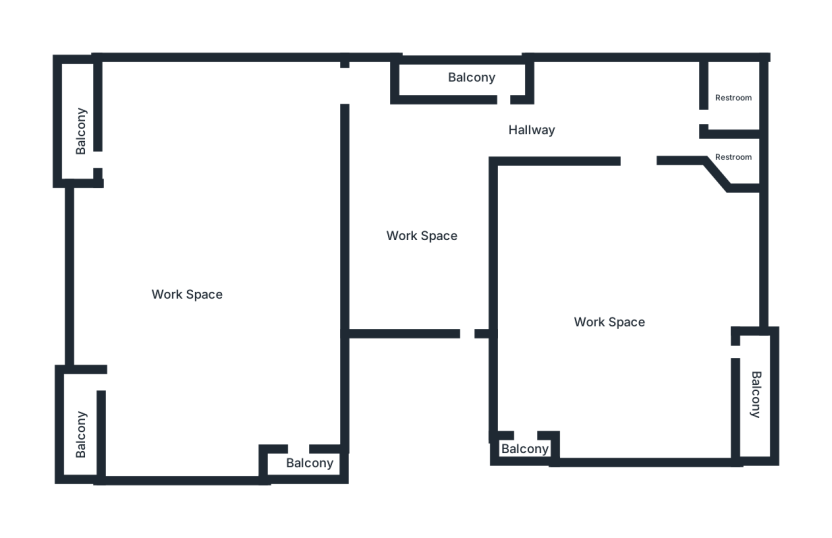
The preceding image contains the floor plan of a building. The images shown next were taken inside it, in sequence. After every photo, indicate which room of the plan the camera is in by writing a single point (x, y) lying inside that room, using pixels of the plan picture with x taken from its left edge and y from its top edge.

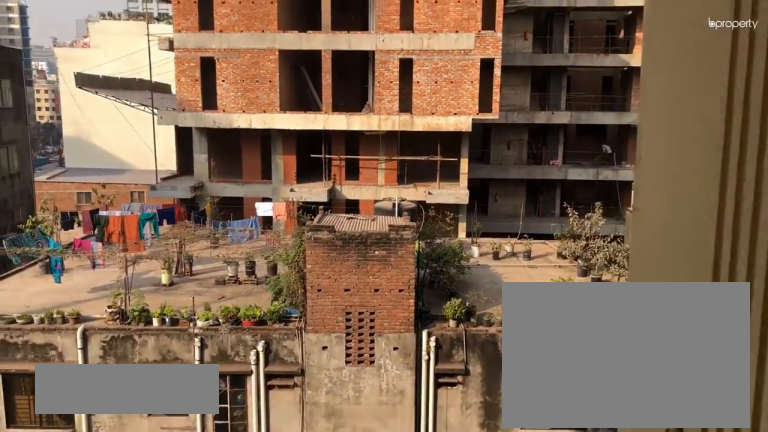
(477, 79)
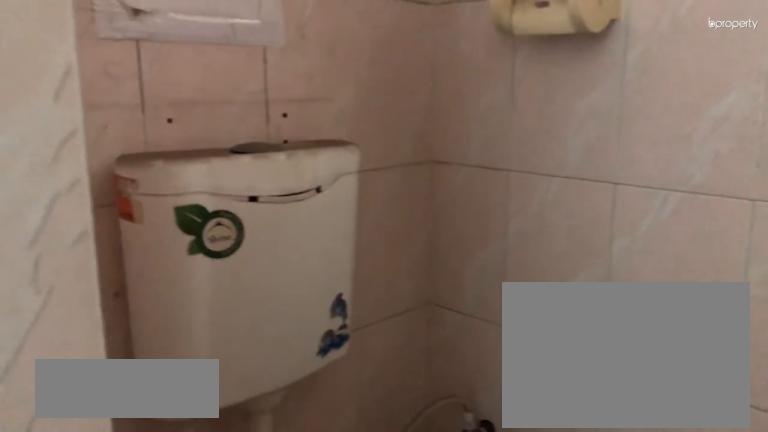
(735, 108)
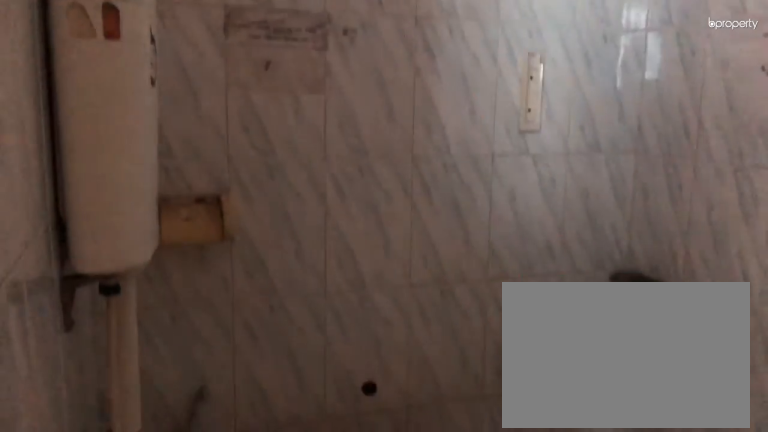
(737, 160)
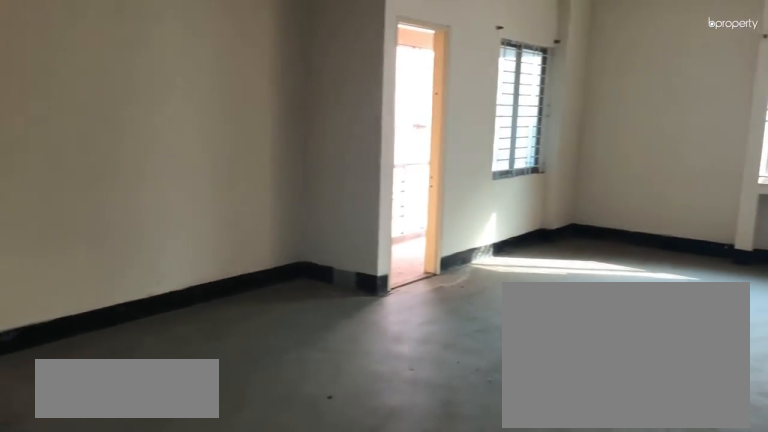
(610, 315)
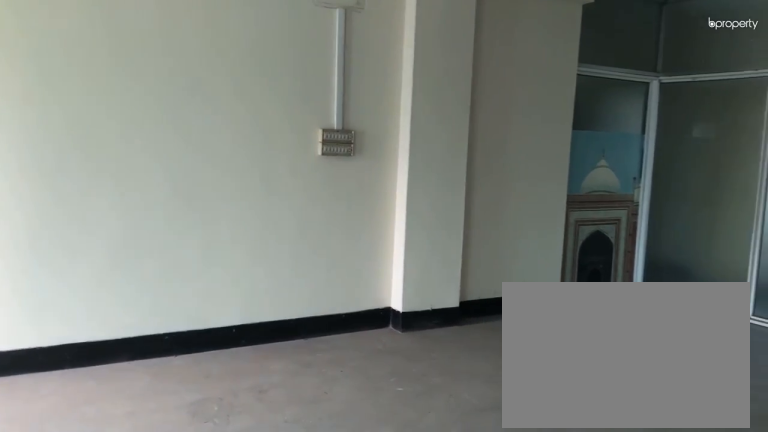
(610, 315)
